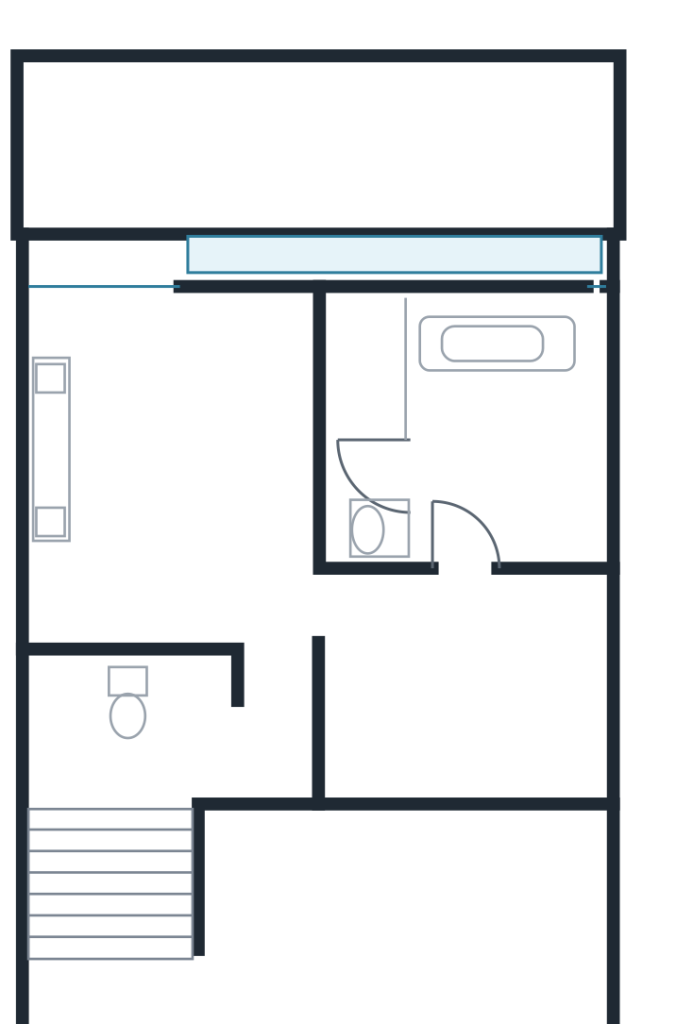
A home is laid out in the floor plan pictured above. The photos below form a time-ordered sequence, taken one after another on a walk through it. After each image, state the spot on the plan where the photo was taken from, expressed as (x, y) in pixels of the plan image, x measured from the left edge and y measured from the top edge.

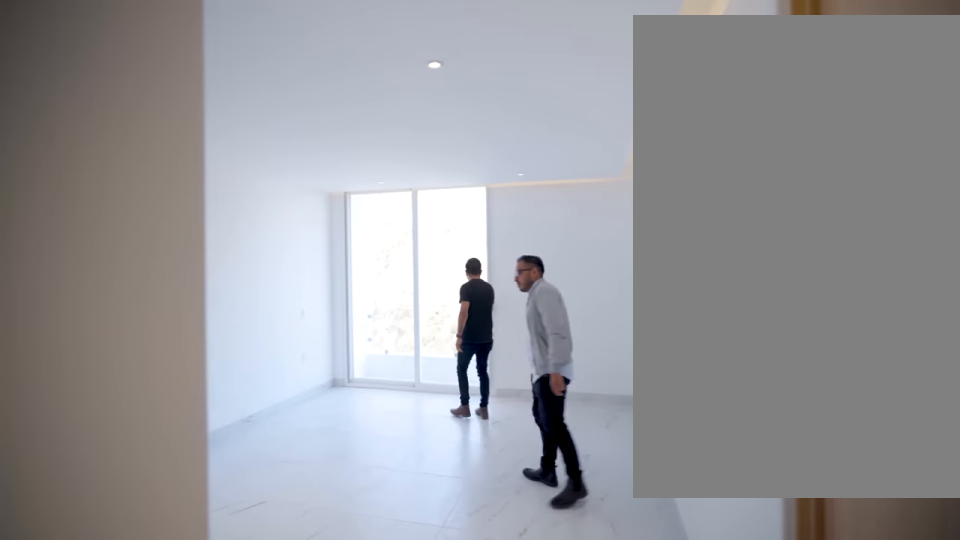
(255, 771)
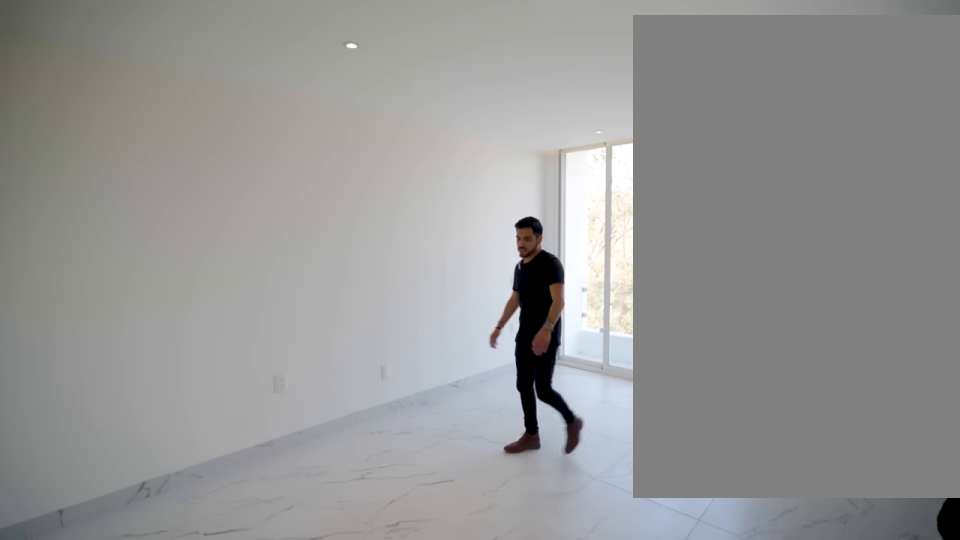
(273, 617)
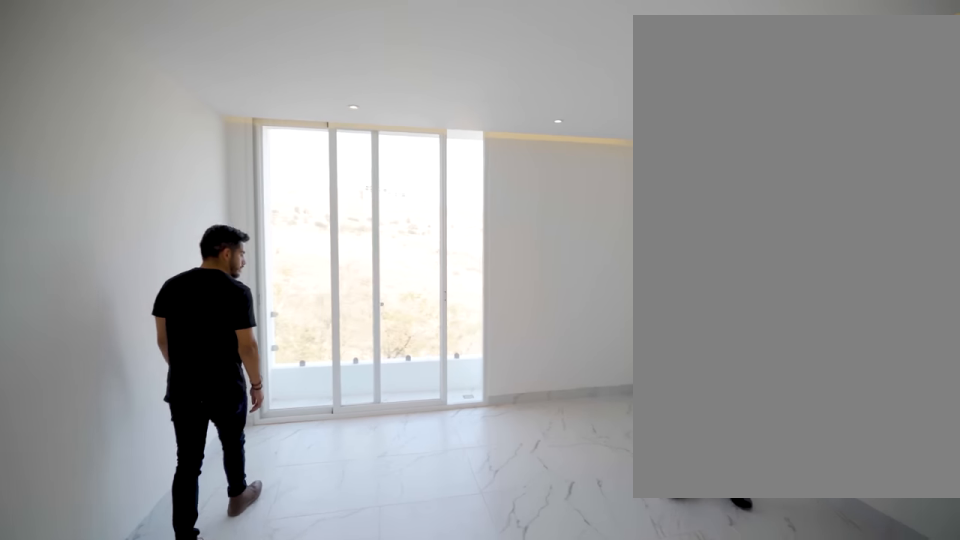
(273, 616)
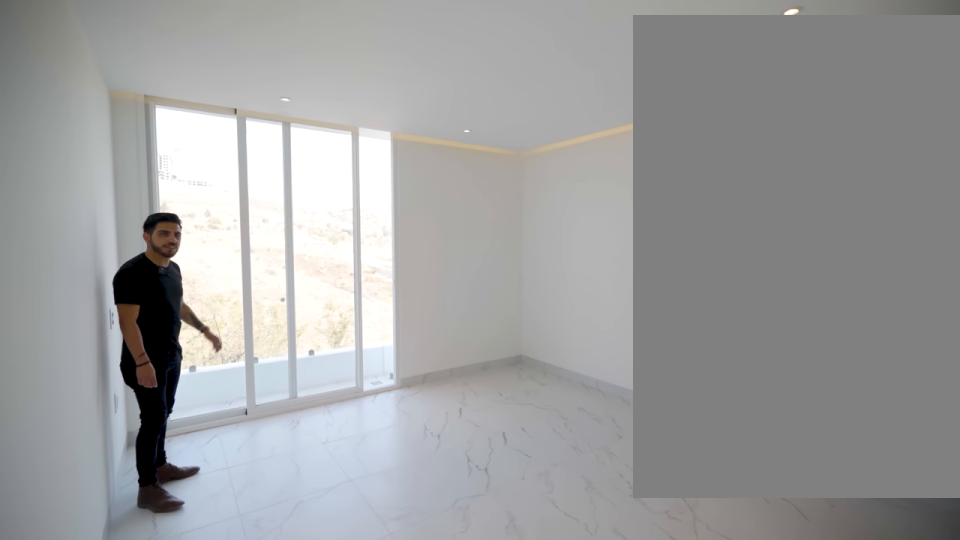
(104, 610)
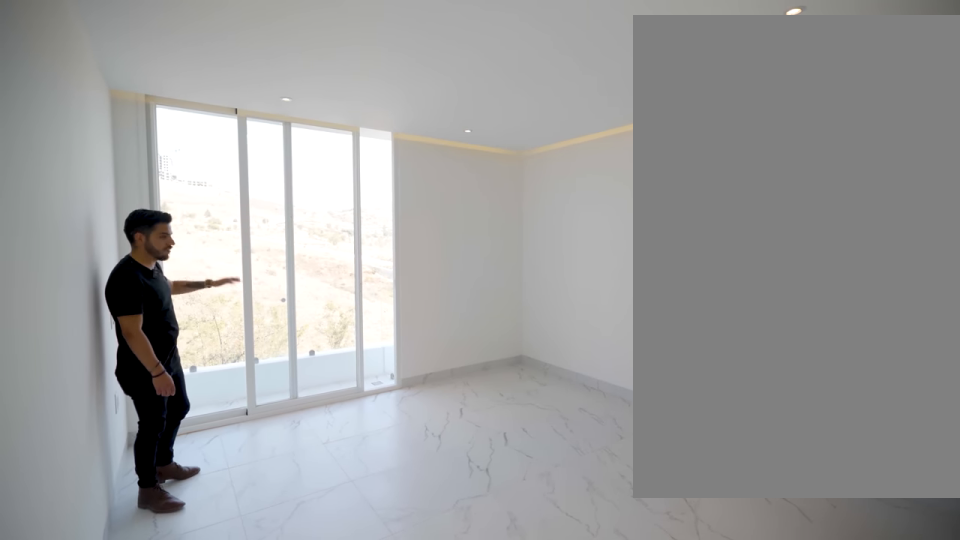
(104, 610)
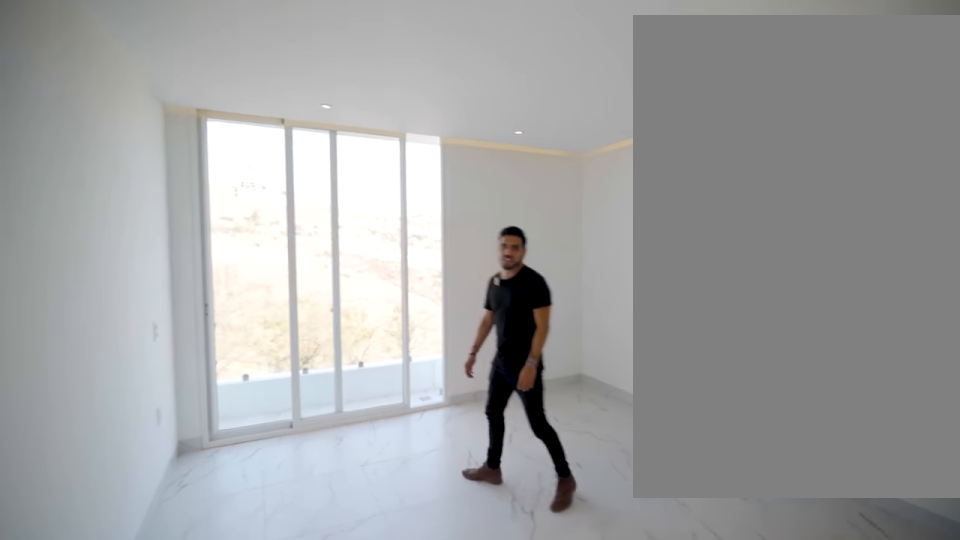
(103, 610)
